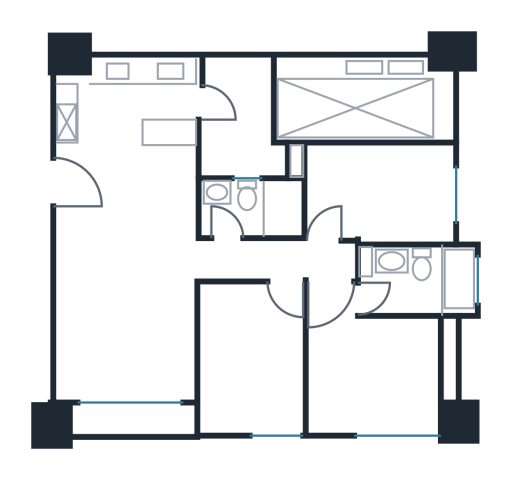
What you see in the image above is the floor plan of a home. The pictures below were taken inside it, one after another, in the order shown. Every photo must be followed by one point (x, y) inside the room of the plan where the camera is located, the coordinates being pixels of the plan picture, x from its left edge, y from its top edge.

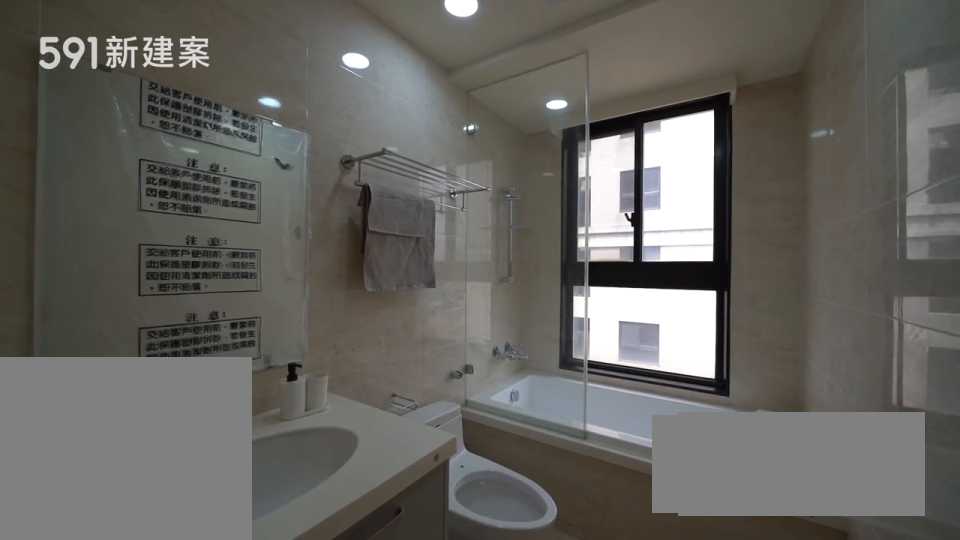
(422, 280)
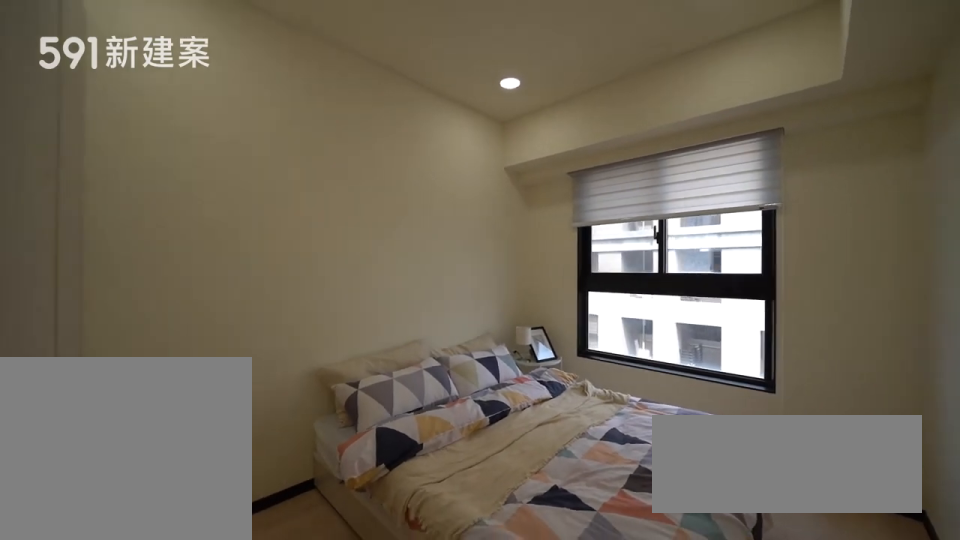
(381, 193)
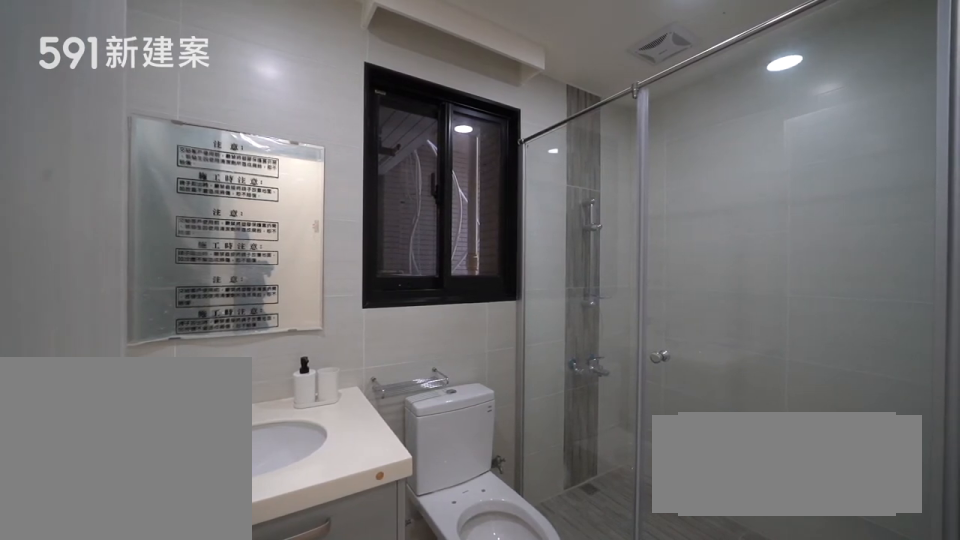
(254, 207)
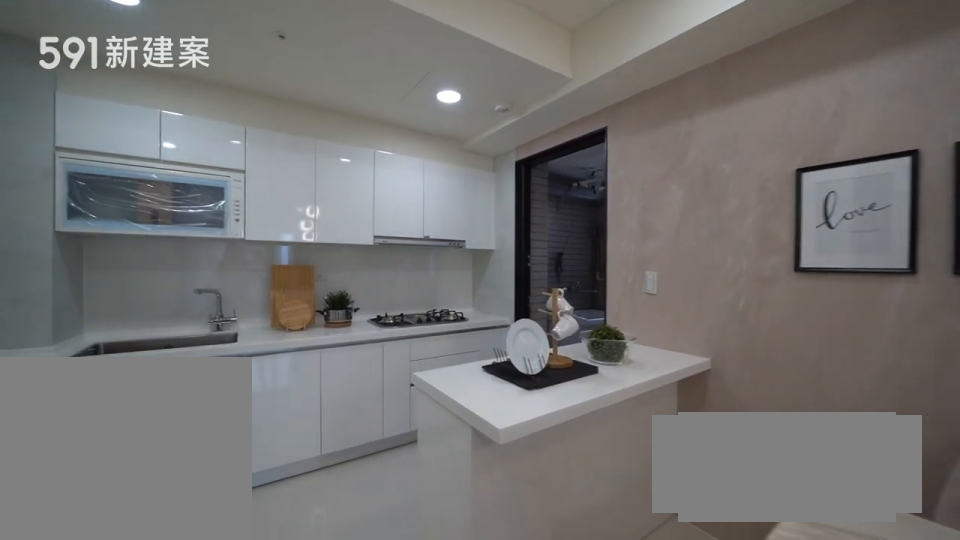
(130, 103)
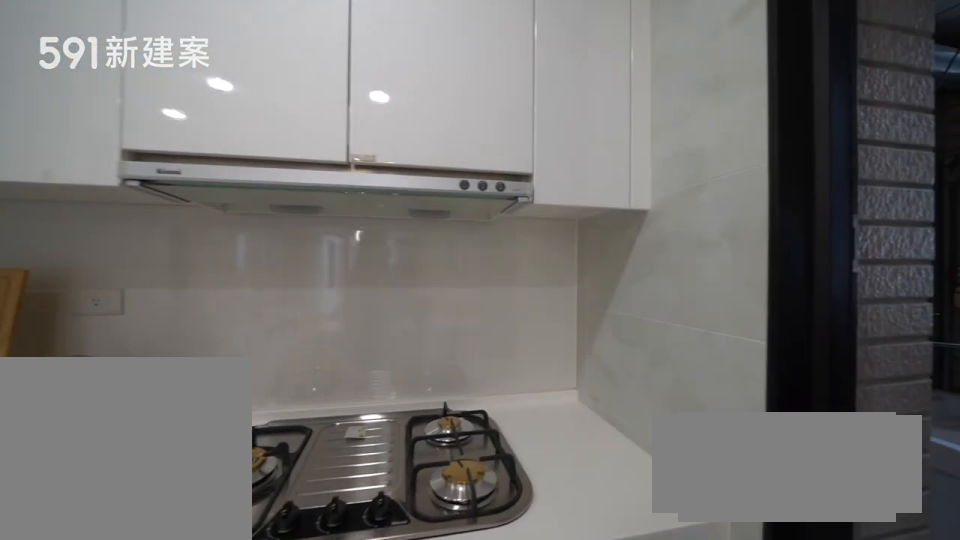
(130, 103)
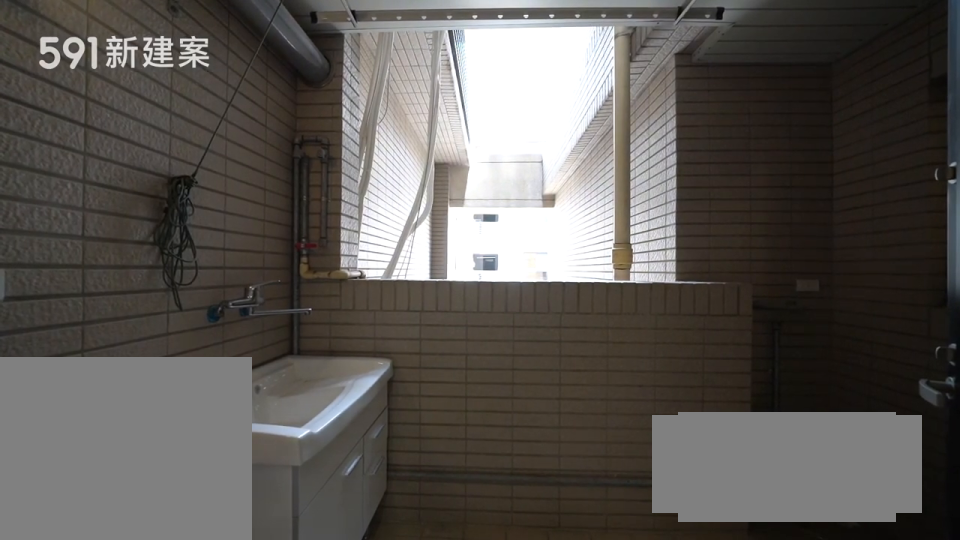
(248, 117)
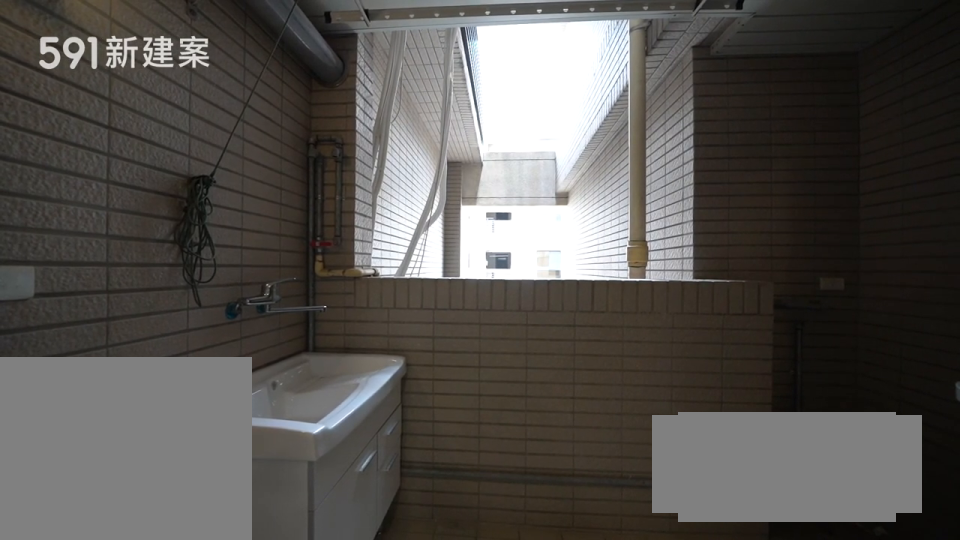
(248, 117)
